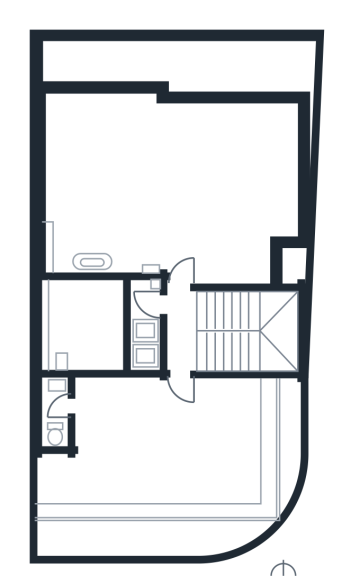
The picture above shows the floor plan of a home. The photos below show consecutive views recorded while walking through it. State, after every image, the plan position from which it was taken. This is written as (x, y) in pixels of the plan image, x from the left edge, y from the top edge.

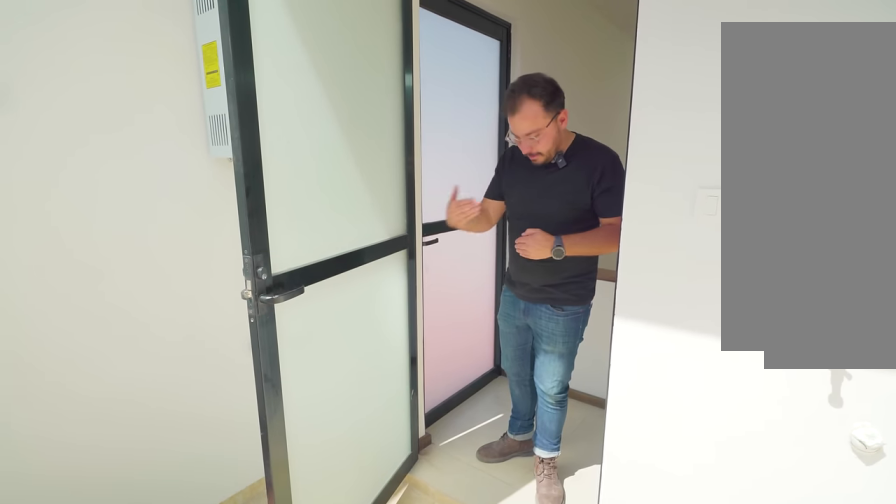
(101, 312)
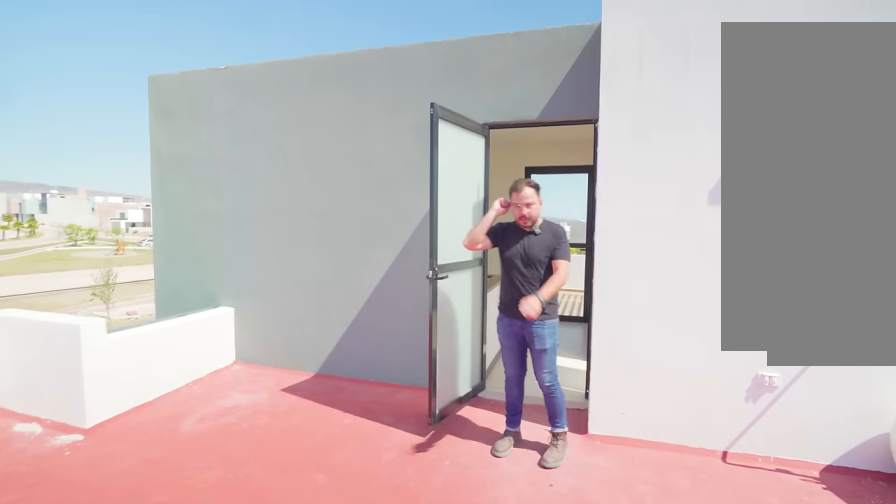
(128, 151)
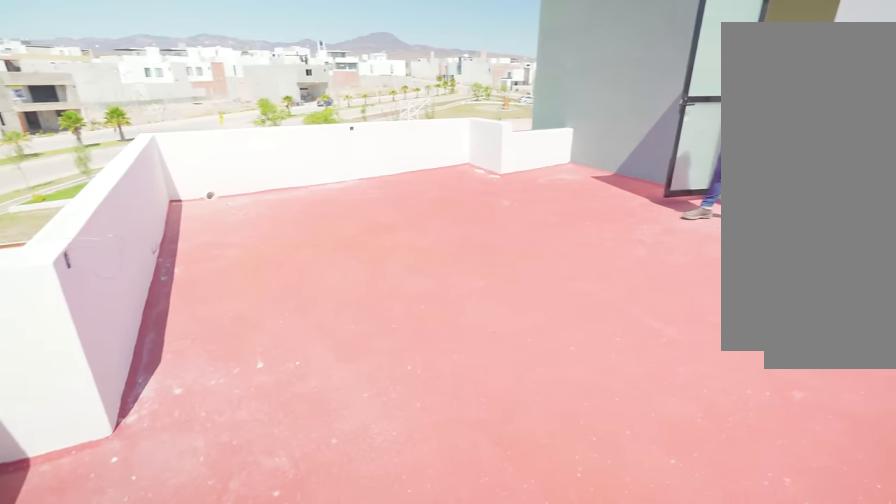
(73, 119)
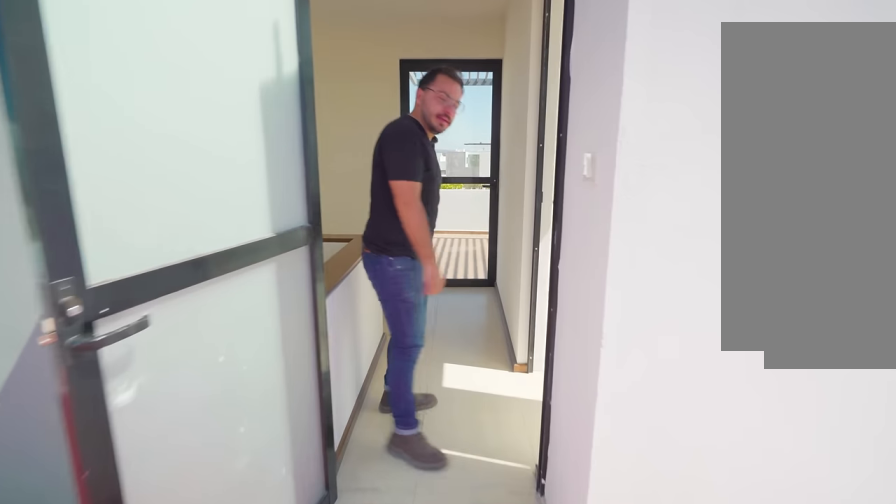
(183, 206)
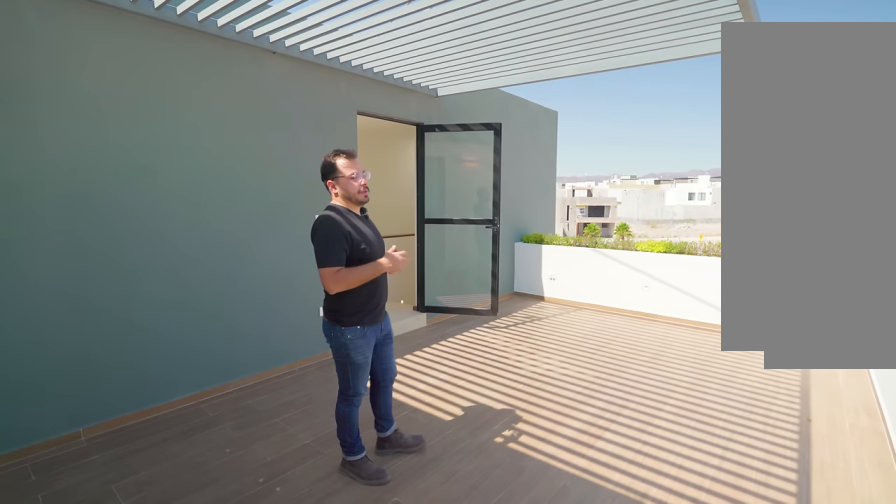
(56, 501)
